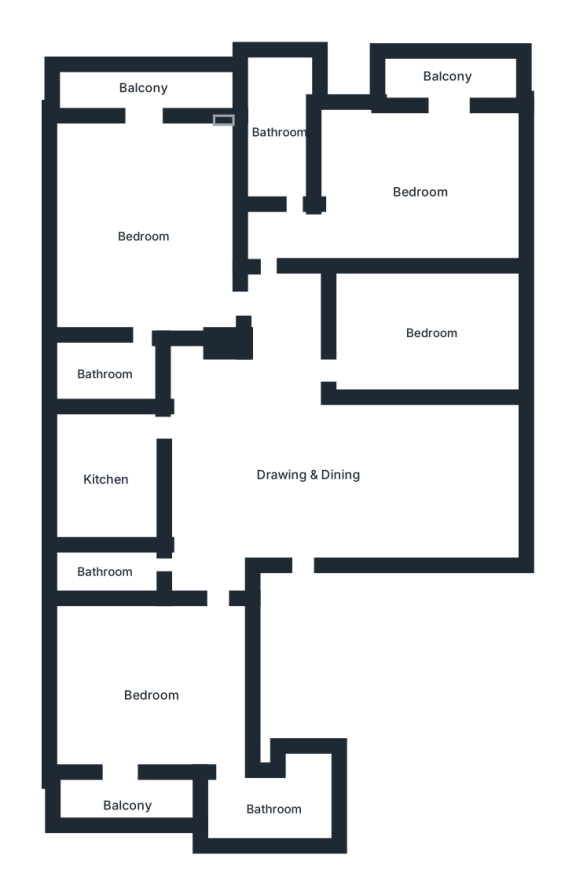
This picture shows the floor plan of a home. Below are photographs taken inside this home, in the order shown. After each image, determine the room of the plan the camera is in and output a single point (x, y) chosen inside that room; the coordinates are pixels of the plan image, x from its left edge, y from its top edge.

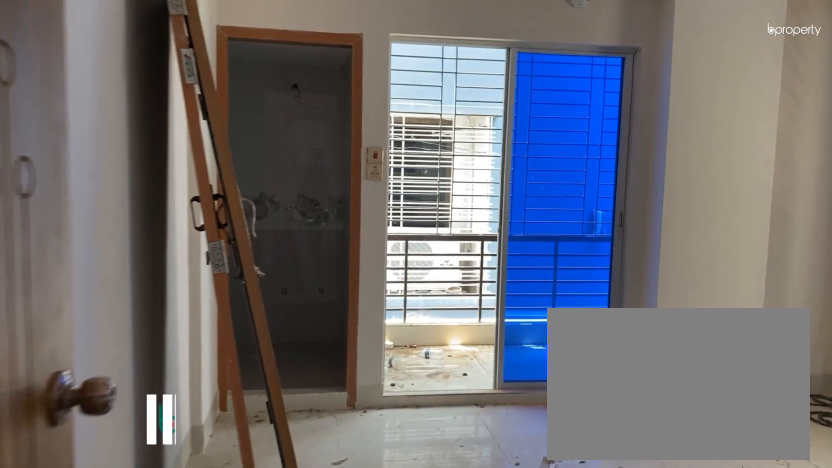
(152, 695)
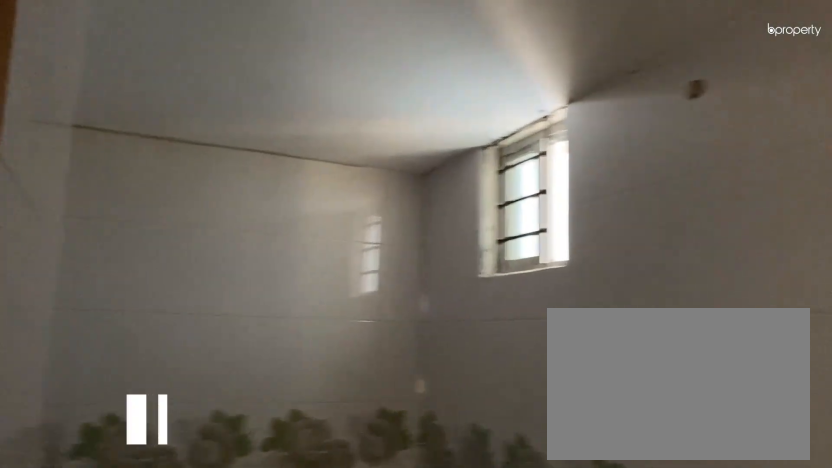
(272, 807)
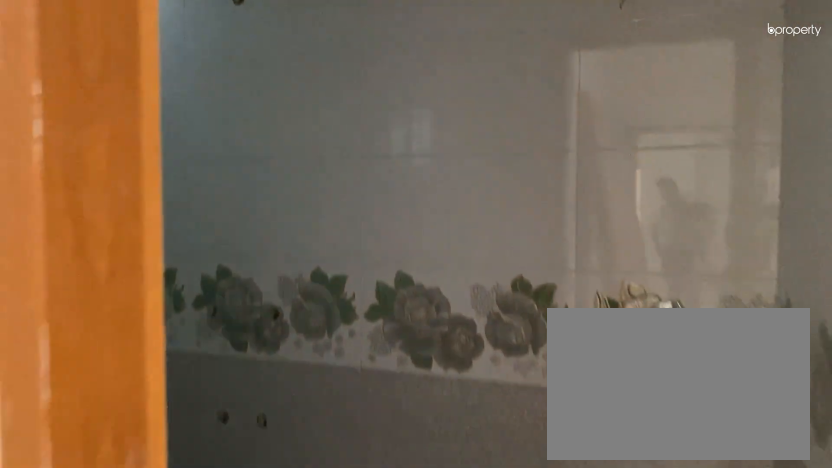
(272, 807)
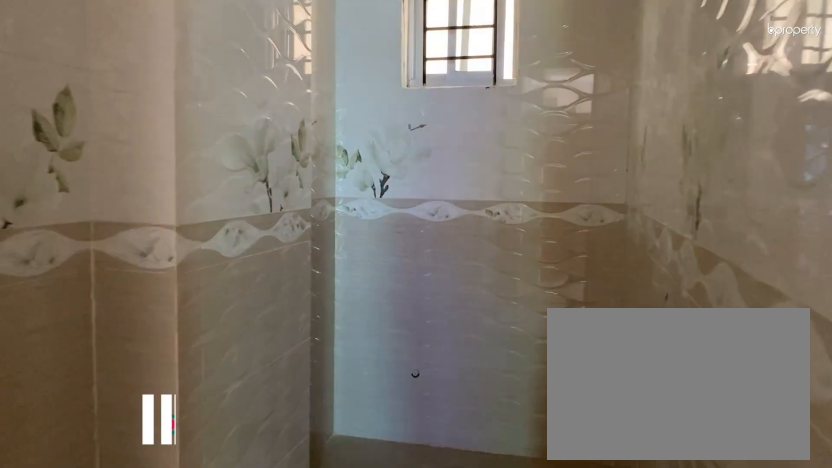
(101, 568)
